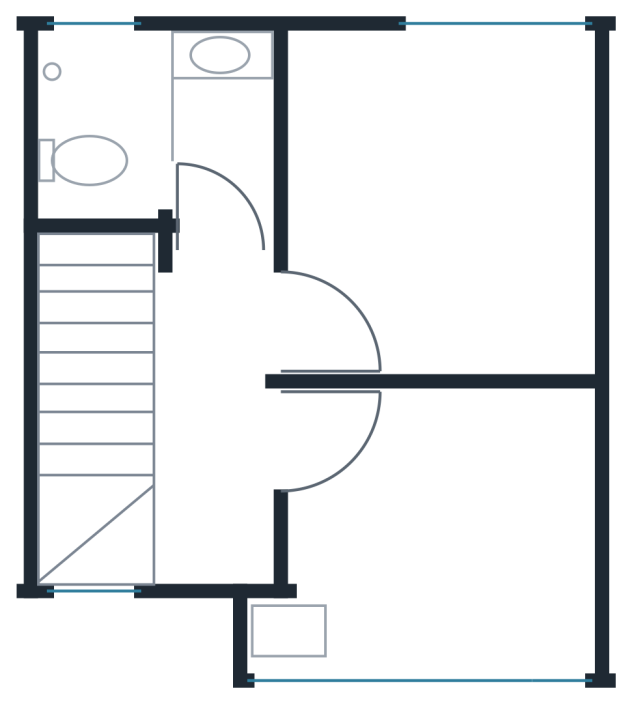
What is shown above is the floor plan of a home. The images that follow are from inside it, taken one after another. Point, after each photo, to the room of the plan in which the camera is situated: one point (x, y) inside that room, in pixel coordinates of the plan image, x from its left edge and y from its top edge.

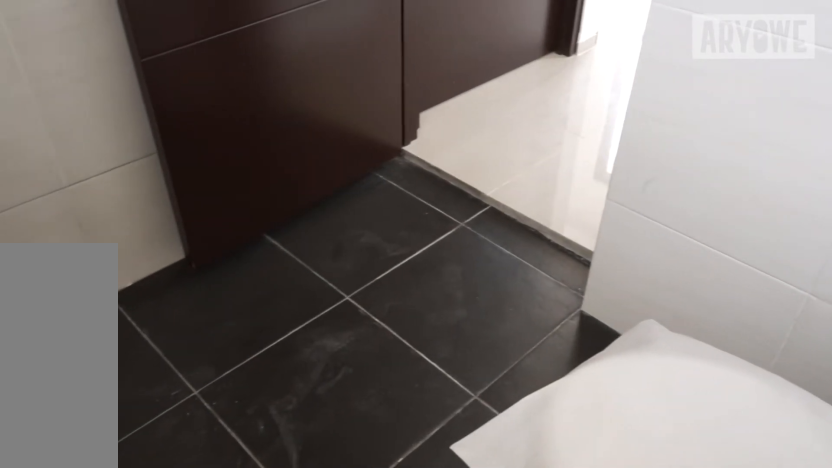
(163, 132)
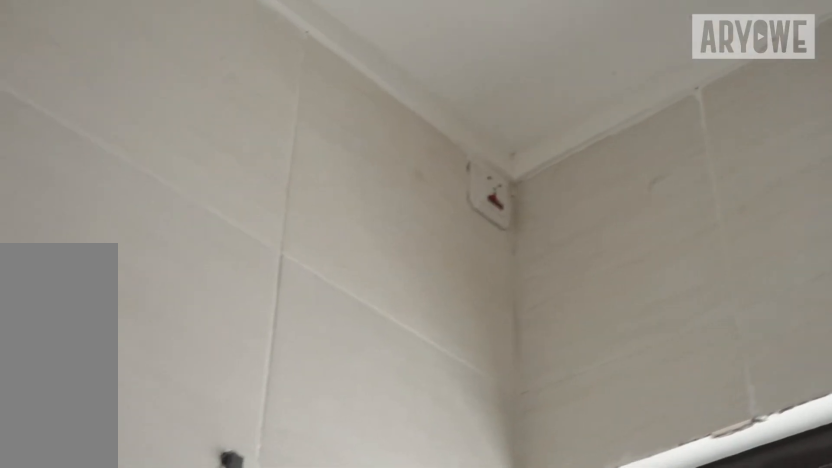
(163, 132)
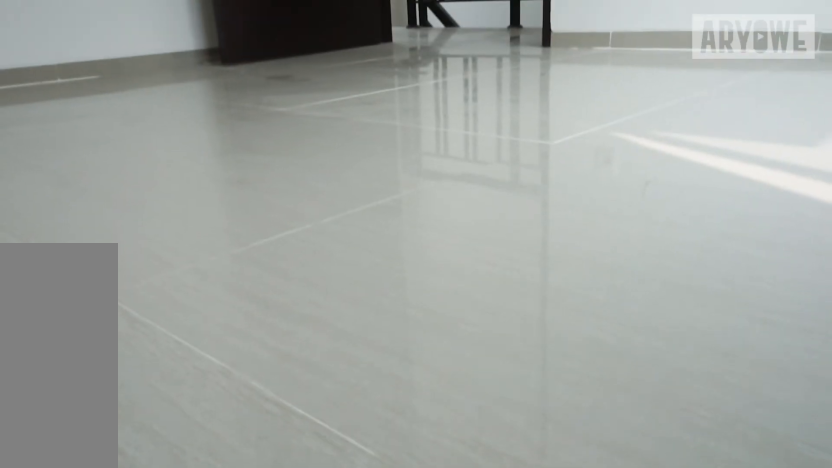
(437, 201)
